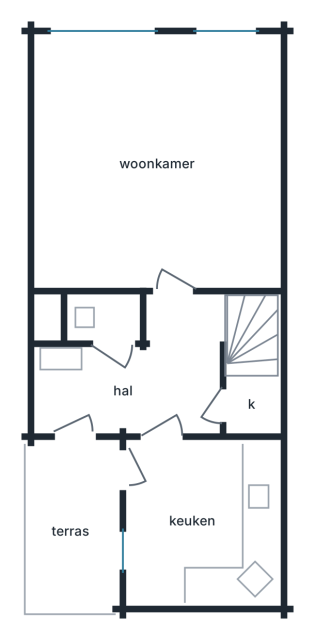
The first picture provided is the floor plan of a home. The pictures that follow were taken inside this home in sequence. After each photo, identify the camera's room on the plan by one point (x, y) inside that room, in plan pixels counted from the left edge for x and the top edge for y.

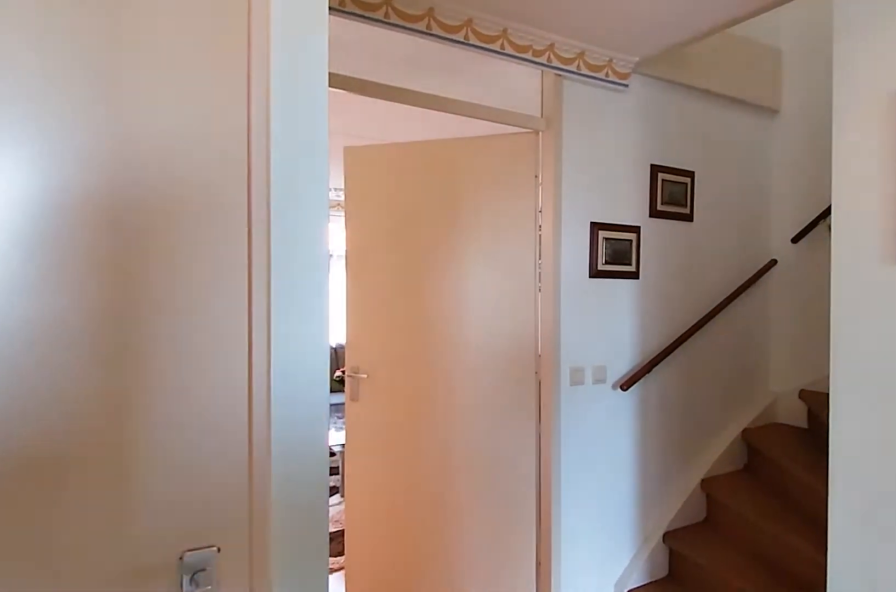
(146, 375)
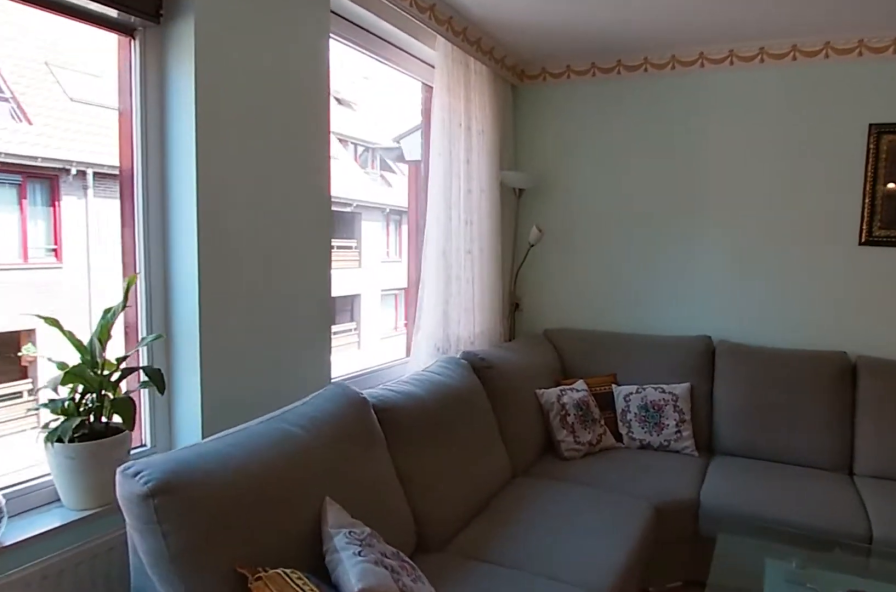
(157, 162)
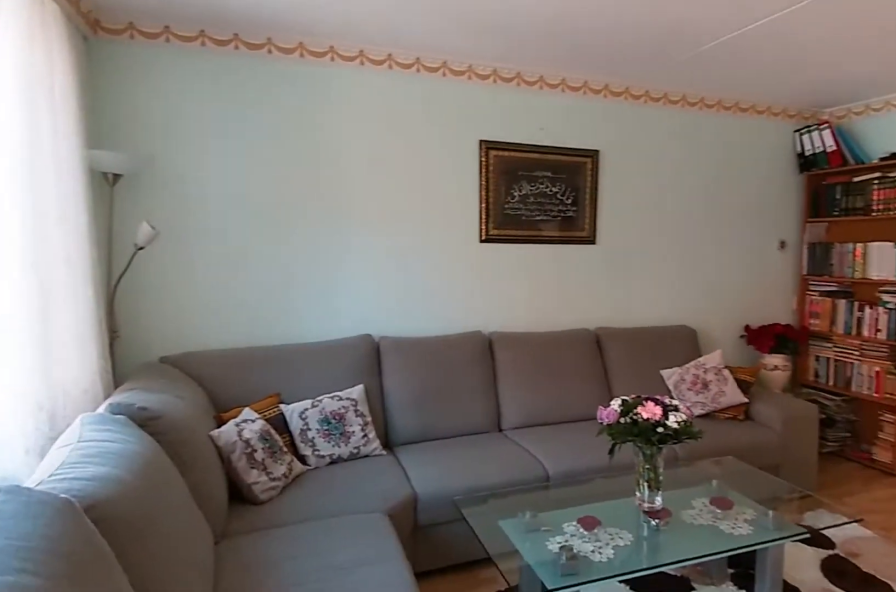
(157, 162)
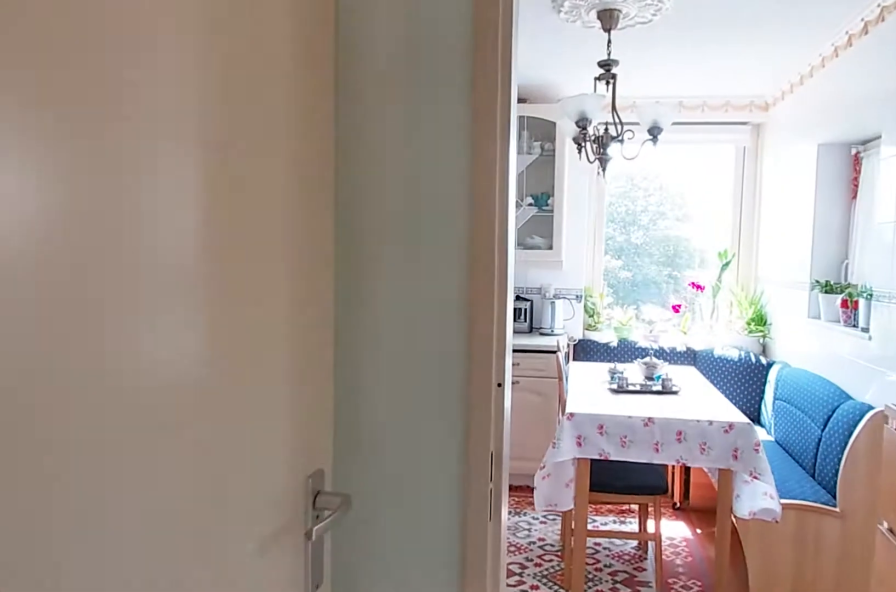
(146, 375)
